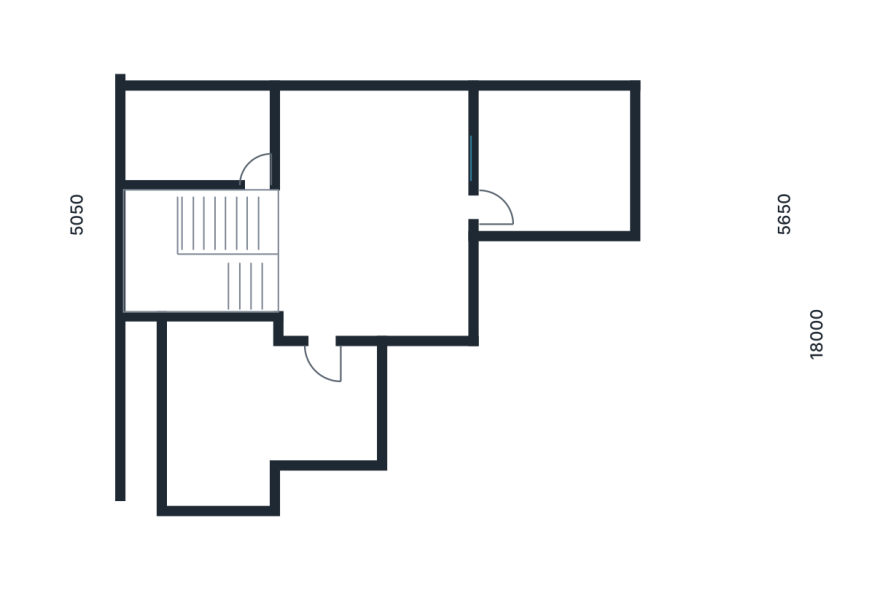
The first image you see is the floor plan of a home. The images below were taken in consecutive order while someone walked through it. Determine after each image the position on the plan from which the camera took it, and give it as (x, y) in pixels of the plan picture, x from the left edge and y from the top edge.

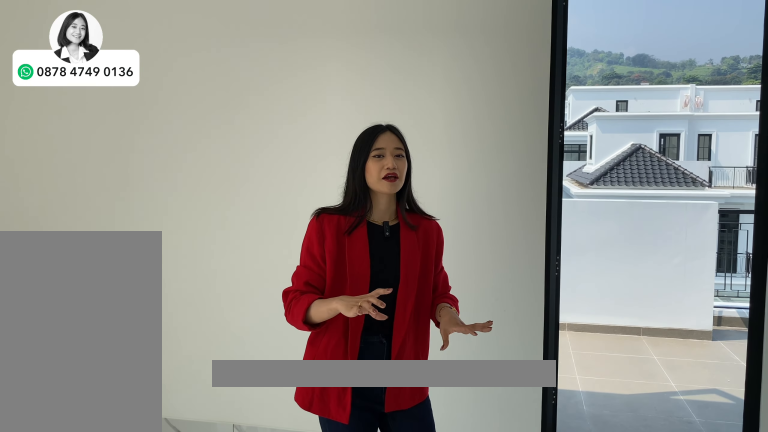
(348, 252)
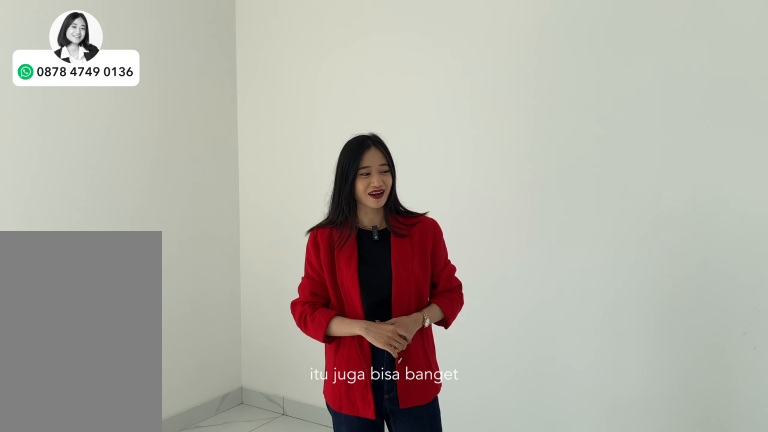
(348, 252)
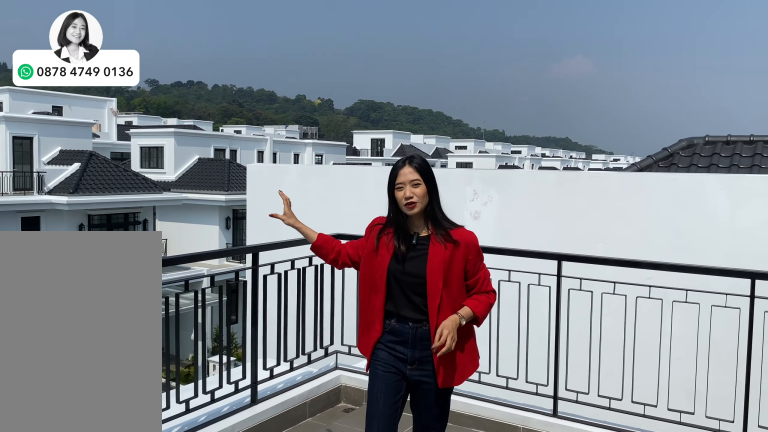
(244, 406)
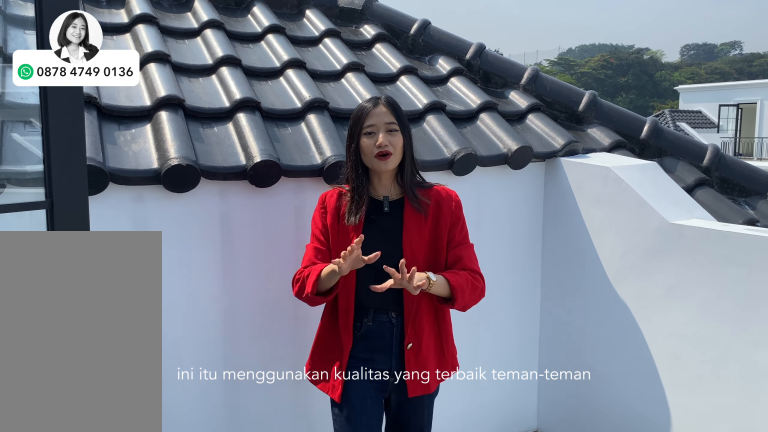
(244, 406)
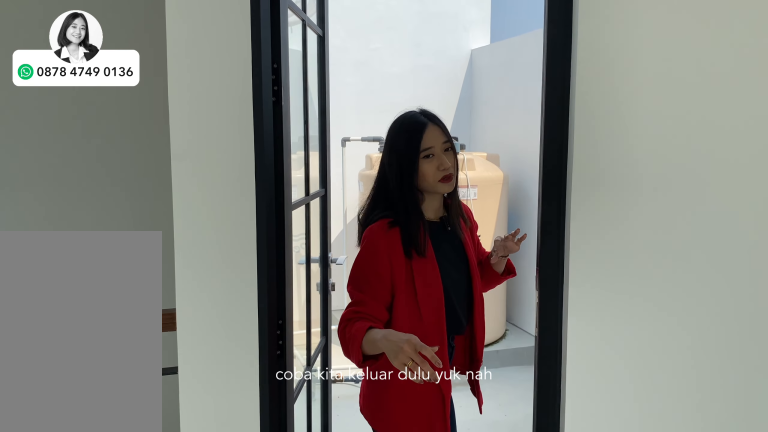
(368, 210)
